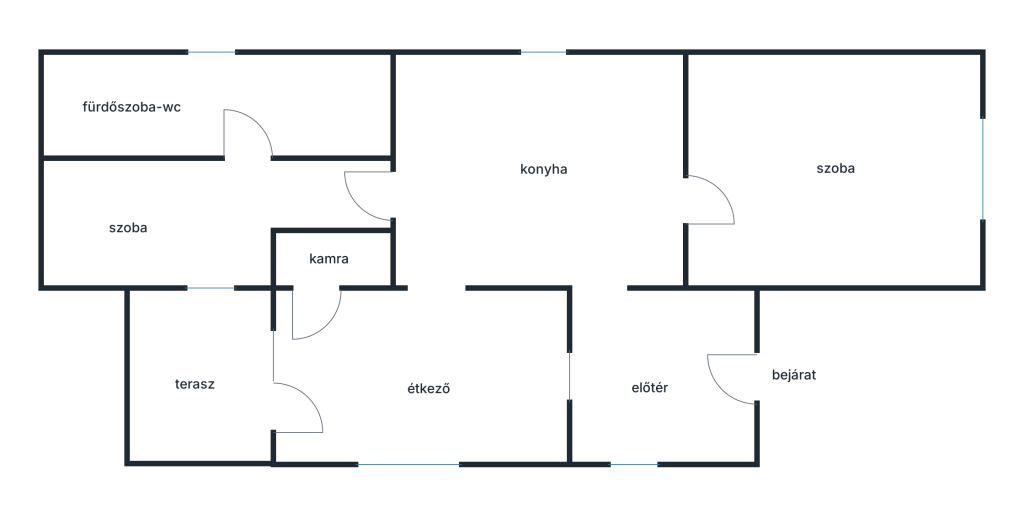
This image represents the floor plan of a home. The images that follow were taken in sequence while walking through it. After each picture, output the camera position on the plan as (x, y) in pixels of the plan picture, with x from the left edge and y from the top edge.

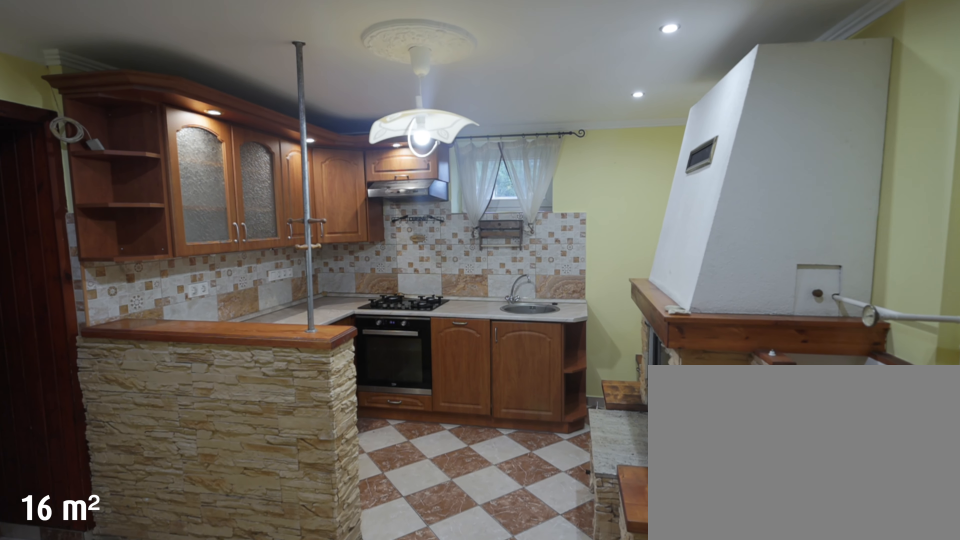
(594, 267)
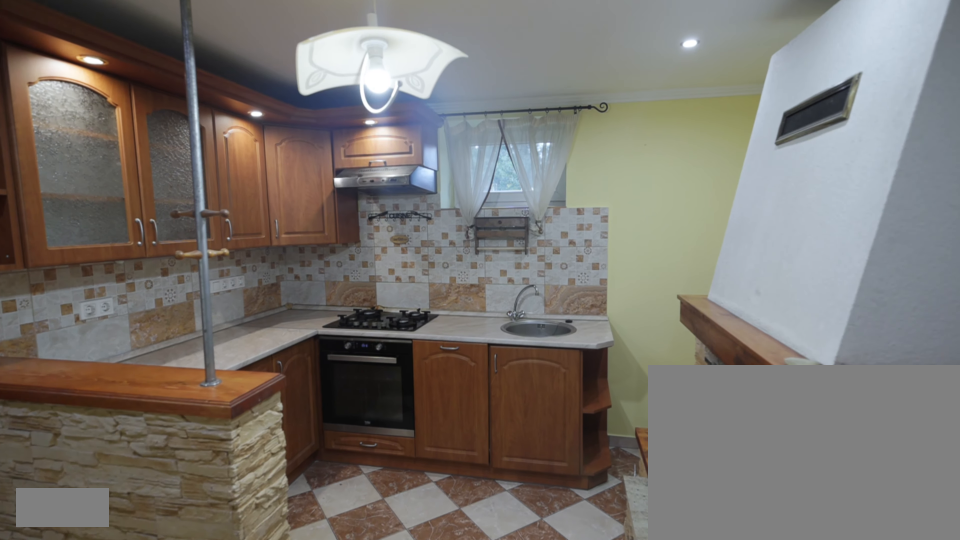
(580, 205)
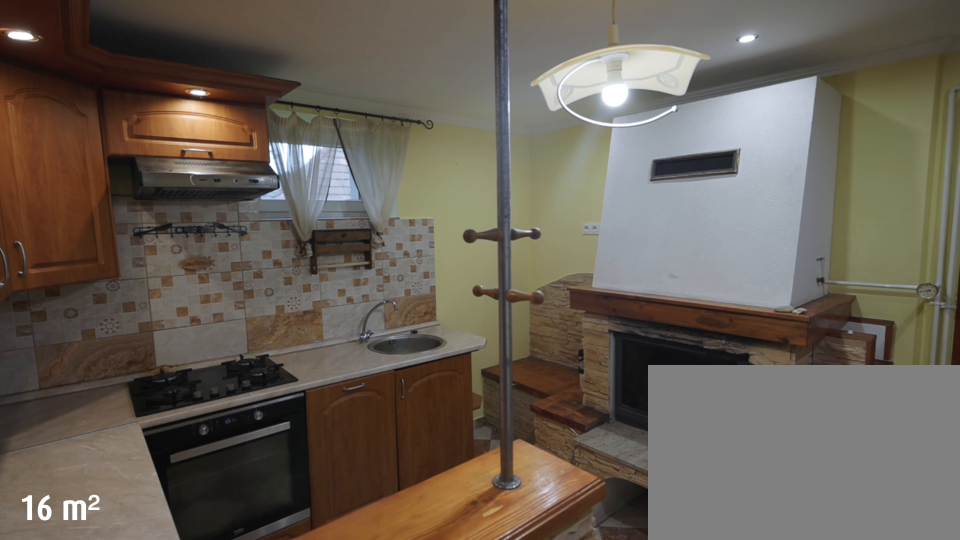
(469, 203)
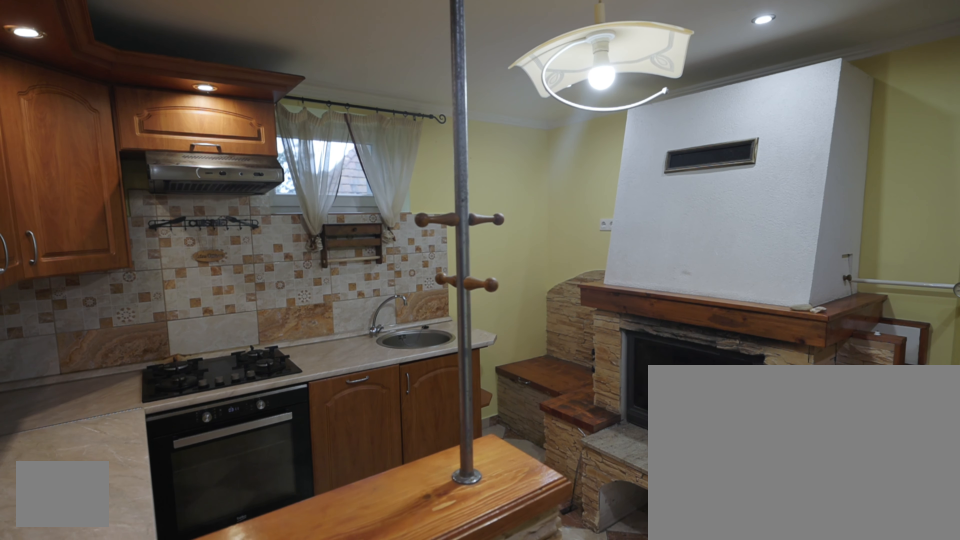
(497, 203)
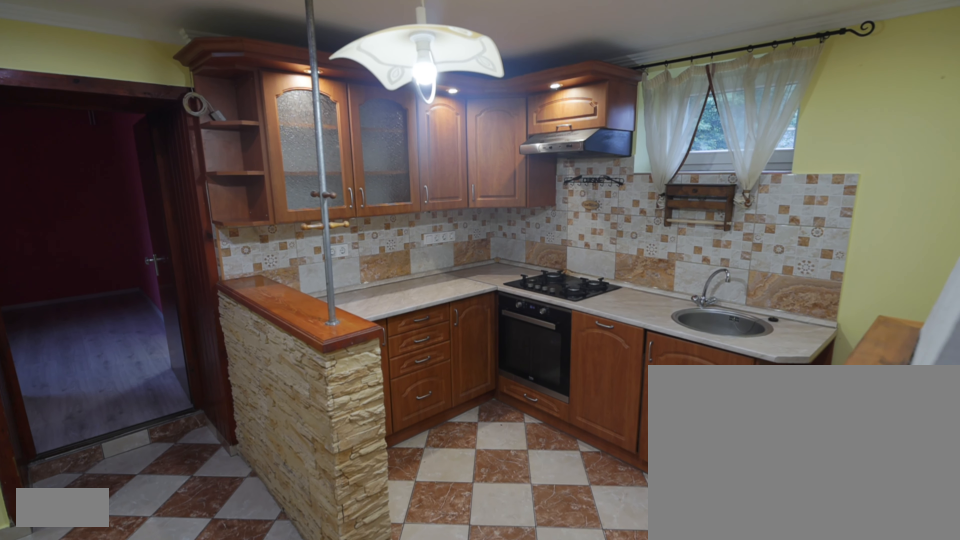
(607, 186)
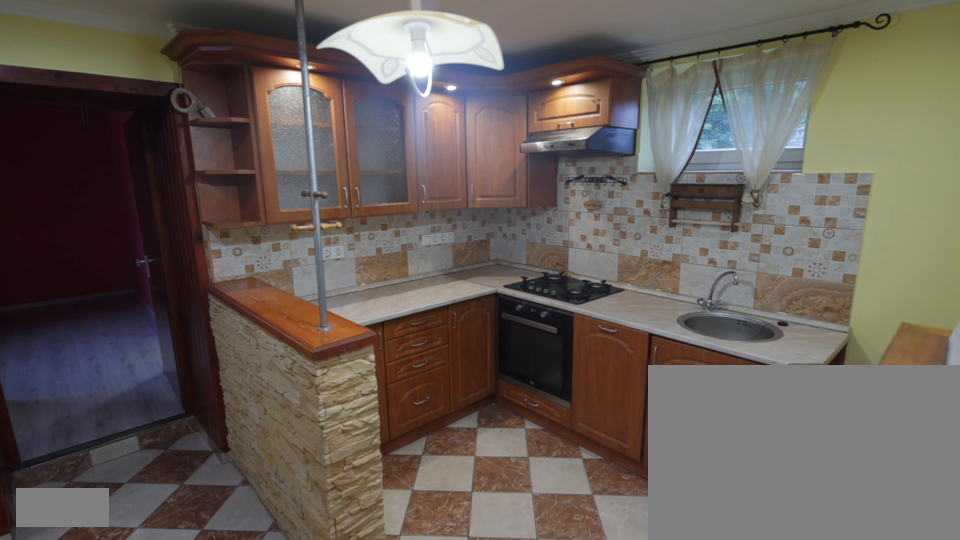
(594, 182)
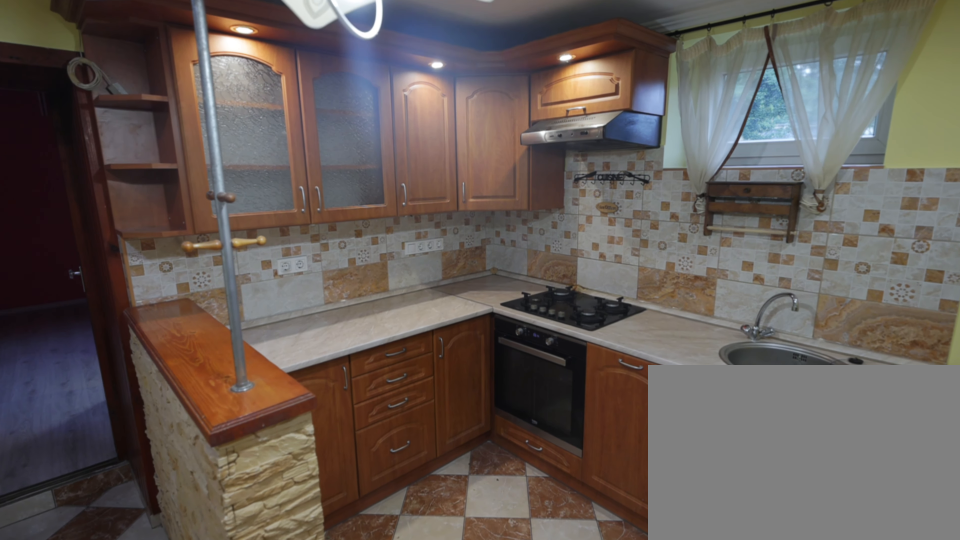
(540, 166)
